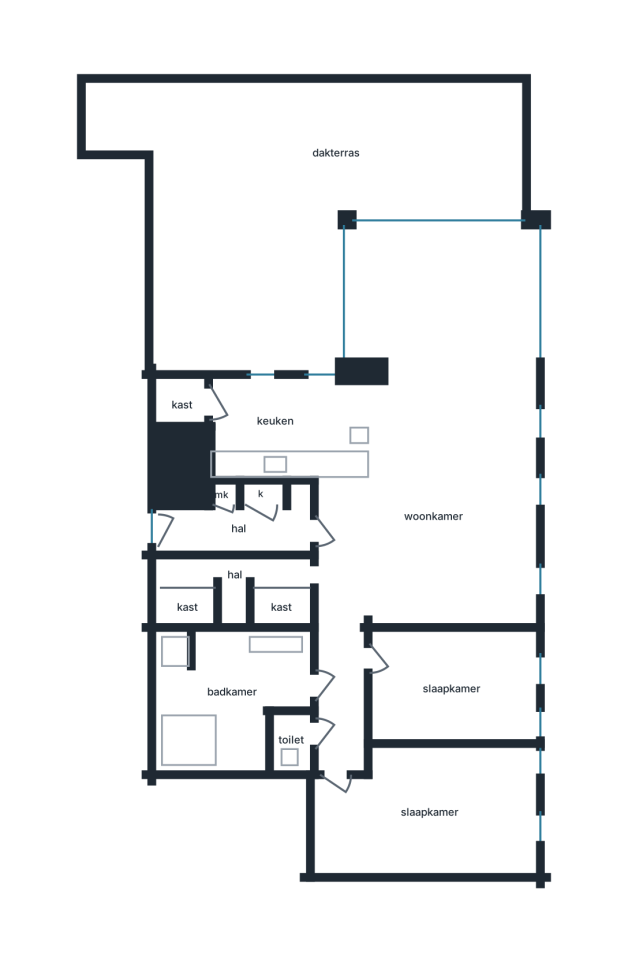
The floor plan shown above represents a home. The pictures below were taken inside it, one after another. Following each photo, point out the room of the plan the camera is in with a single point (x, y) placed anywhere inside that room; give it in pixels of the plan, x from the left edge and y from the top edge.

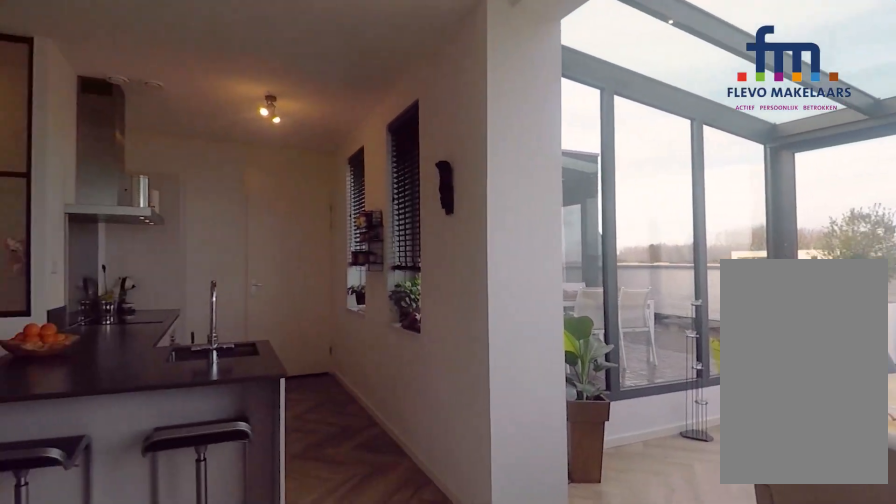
(429, 444)
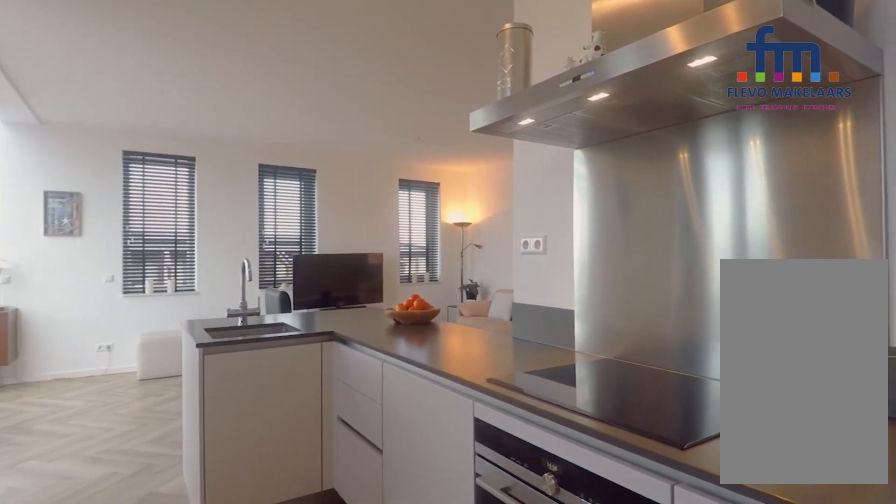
(297, 430)
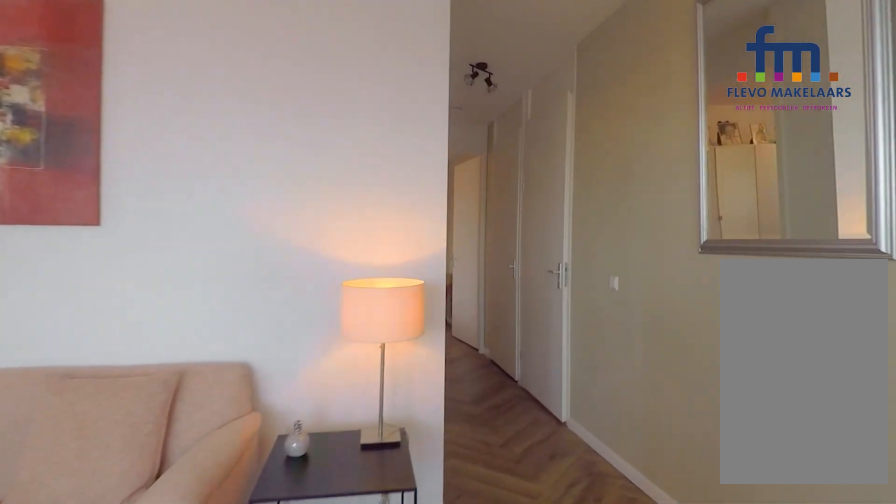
(434, 453)
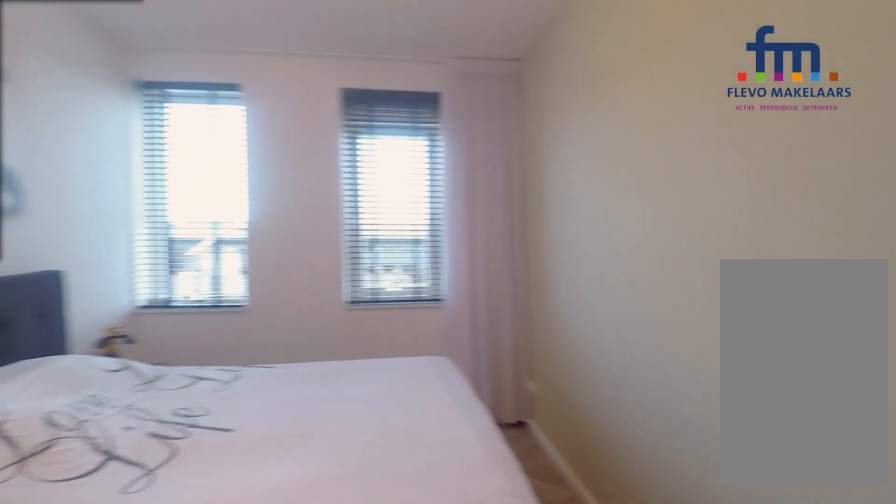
(430, 810)
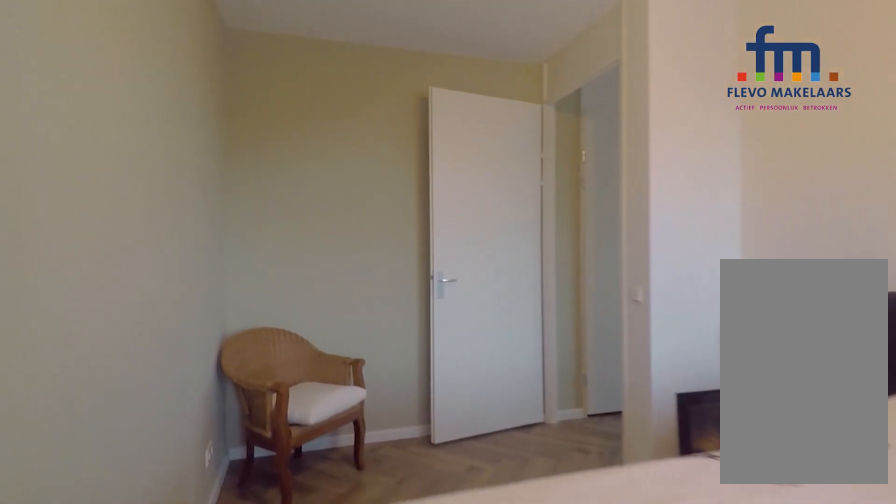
(430, 810)
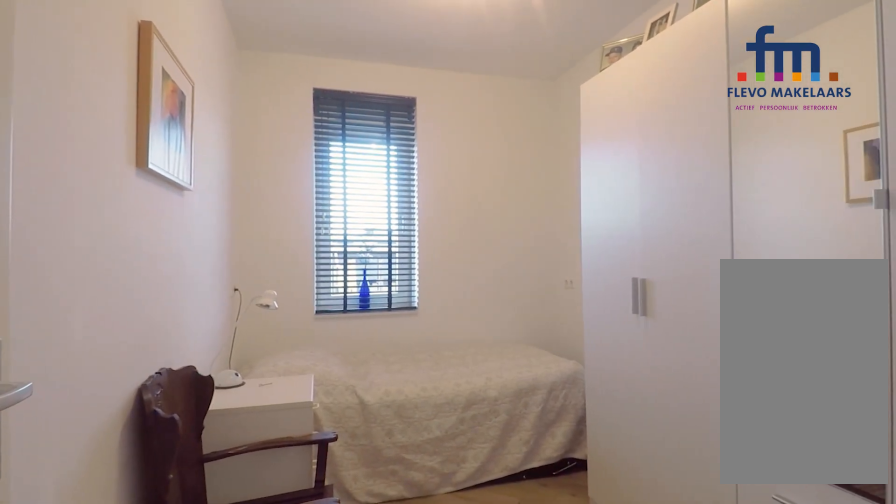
(452, 687)
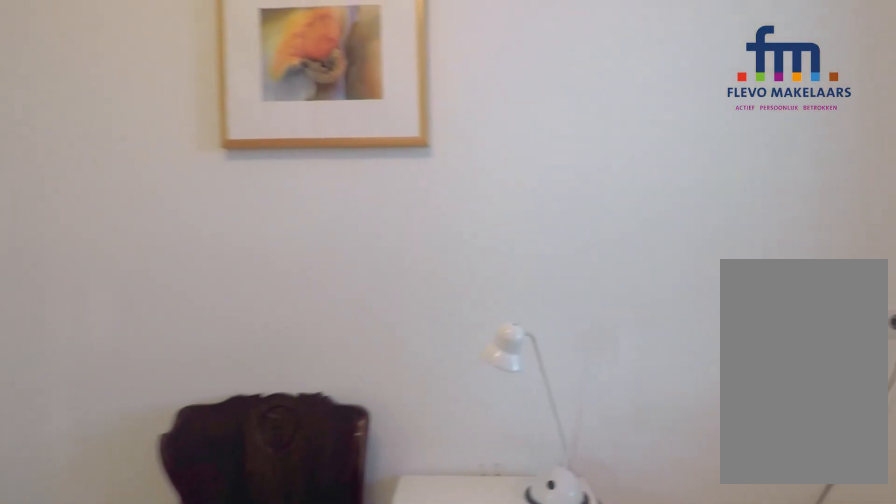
(452, 687)
